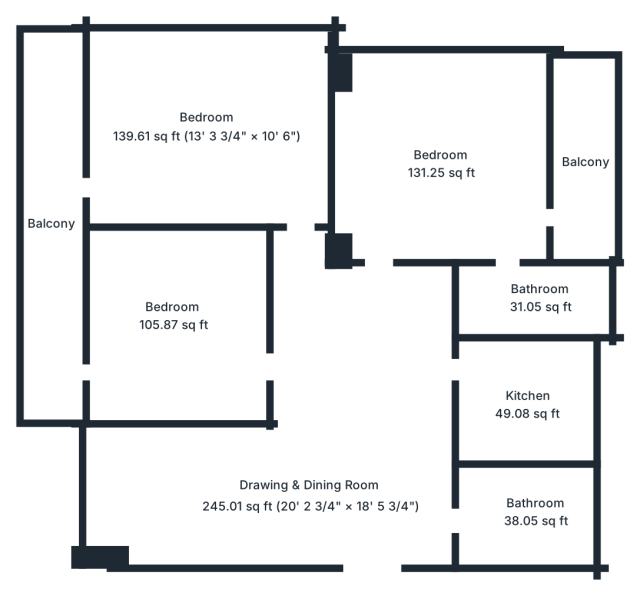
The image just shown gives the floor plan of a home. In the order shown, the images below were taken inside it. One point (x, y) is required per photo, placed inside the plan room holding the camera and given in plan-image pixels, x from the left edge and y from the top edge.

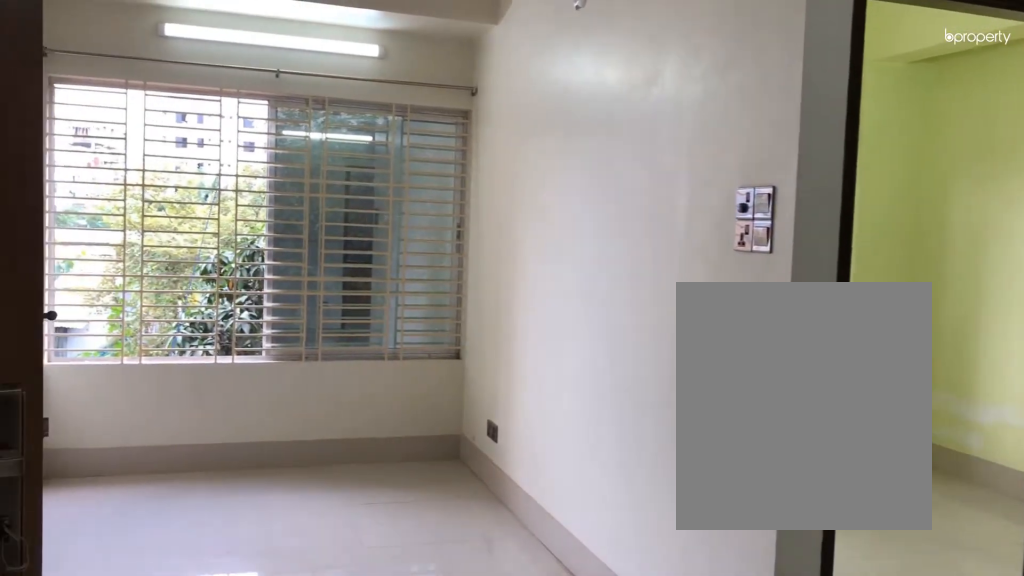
(309, 495)
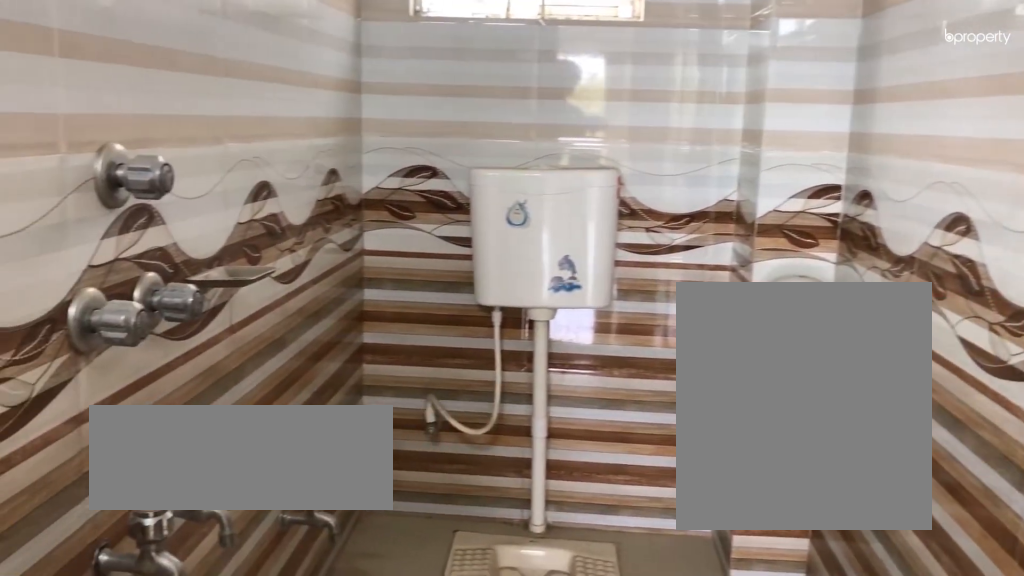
(537, 512)
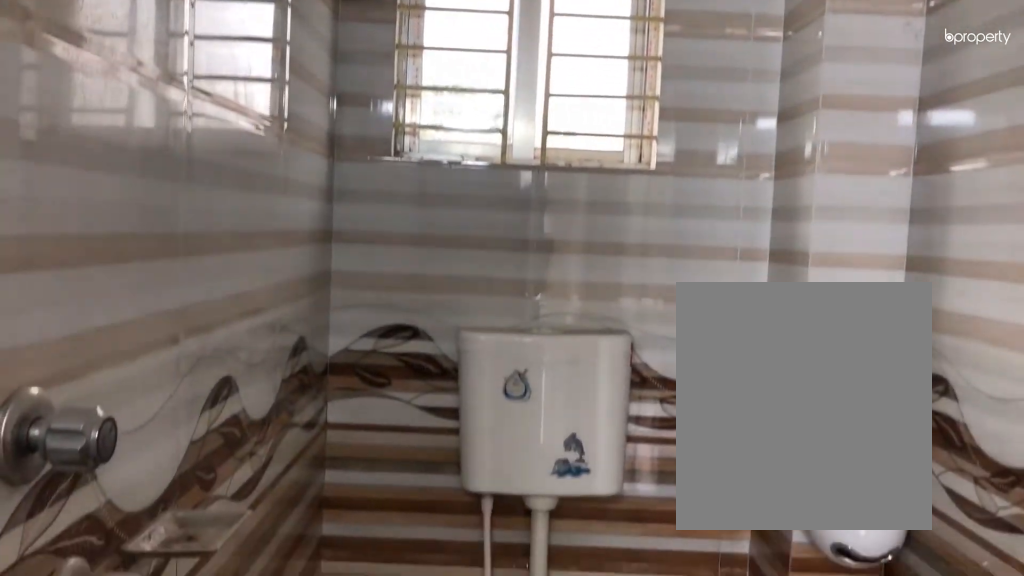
(537, 512)
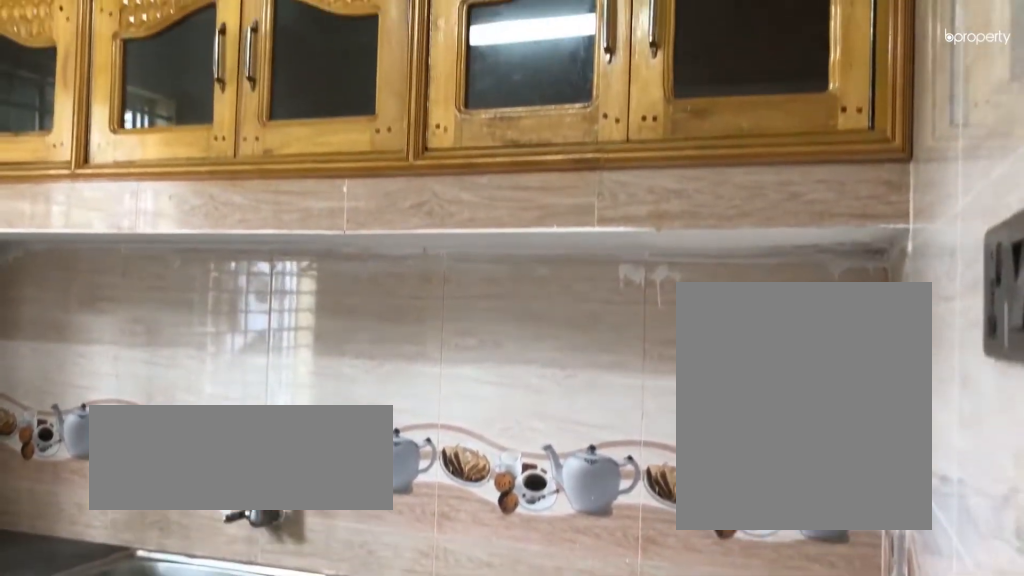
(526, 404)
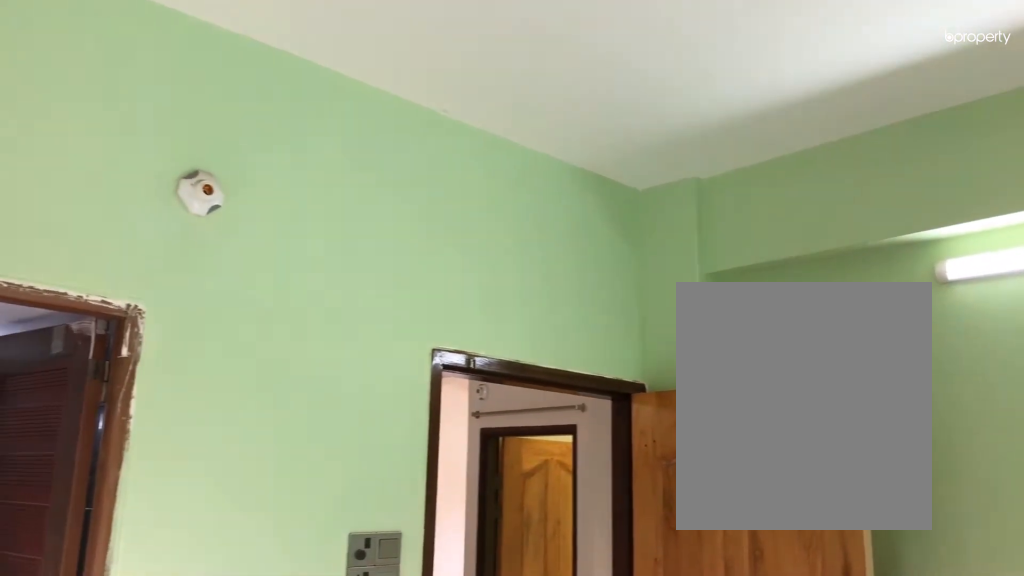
(441, 168)
